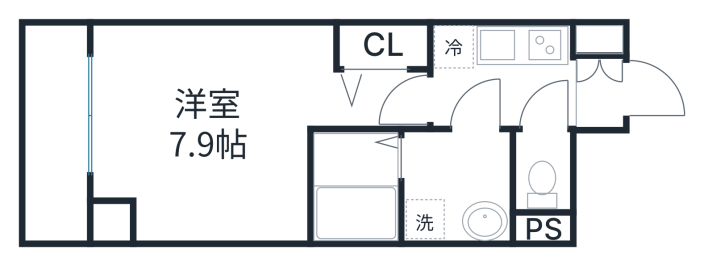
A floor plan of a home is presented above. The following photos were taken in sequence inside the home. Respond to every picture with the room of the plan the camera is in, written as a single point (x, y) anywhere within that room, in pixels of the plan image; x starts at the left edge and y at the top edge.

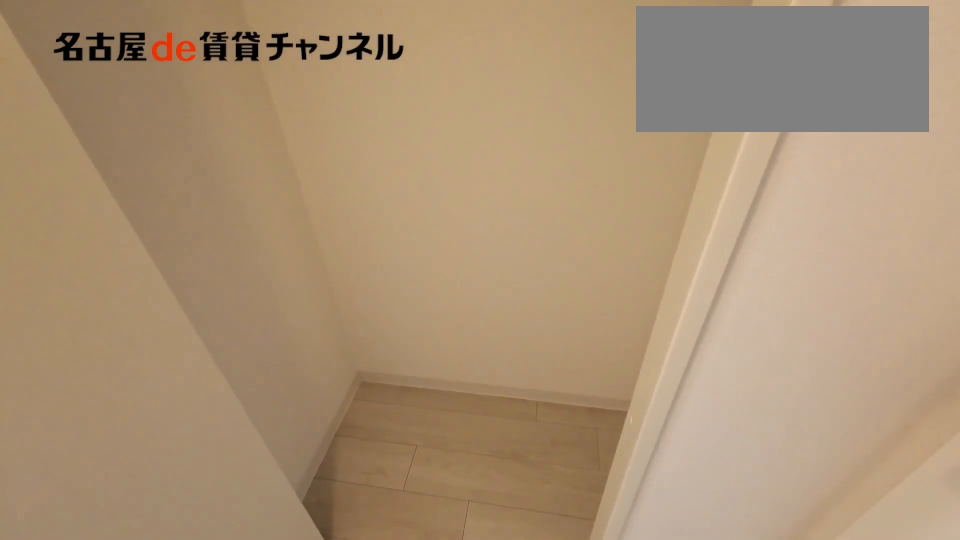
(384, 45)
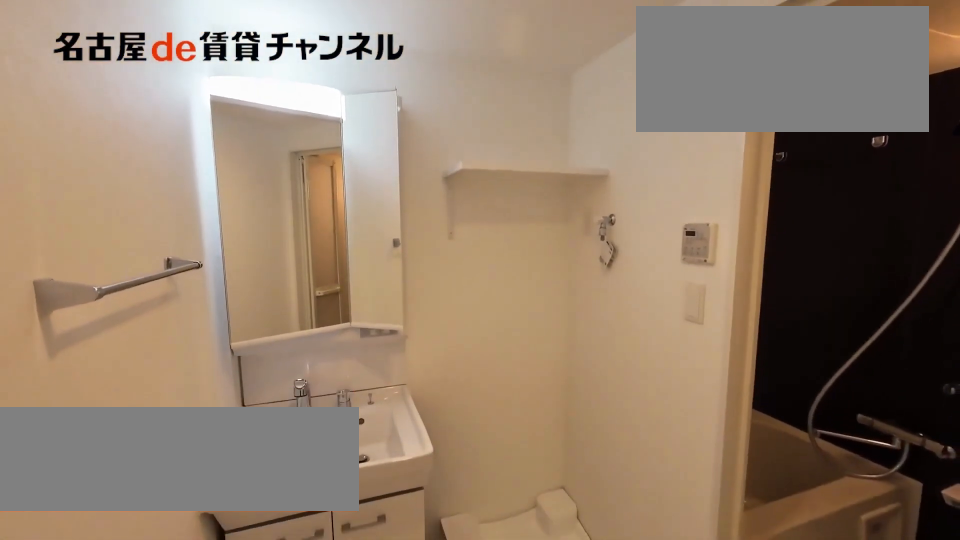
(456, 185)
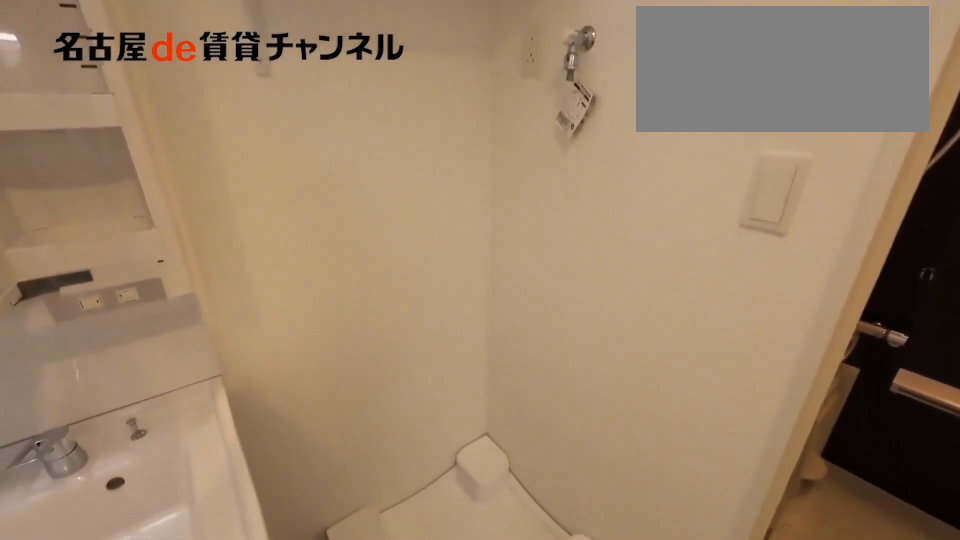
(456, 185)
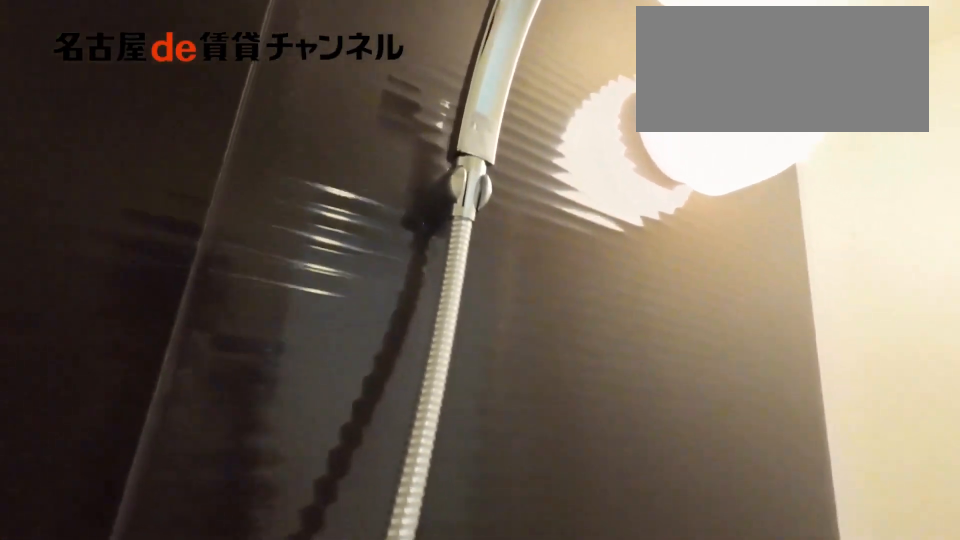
(356, 187)
